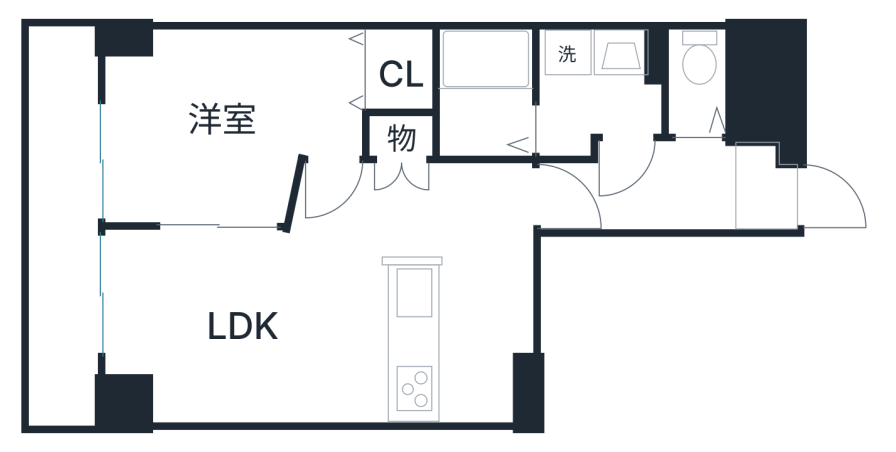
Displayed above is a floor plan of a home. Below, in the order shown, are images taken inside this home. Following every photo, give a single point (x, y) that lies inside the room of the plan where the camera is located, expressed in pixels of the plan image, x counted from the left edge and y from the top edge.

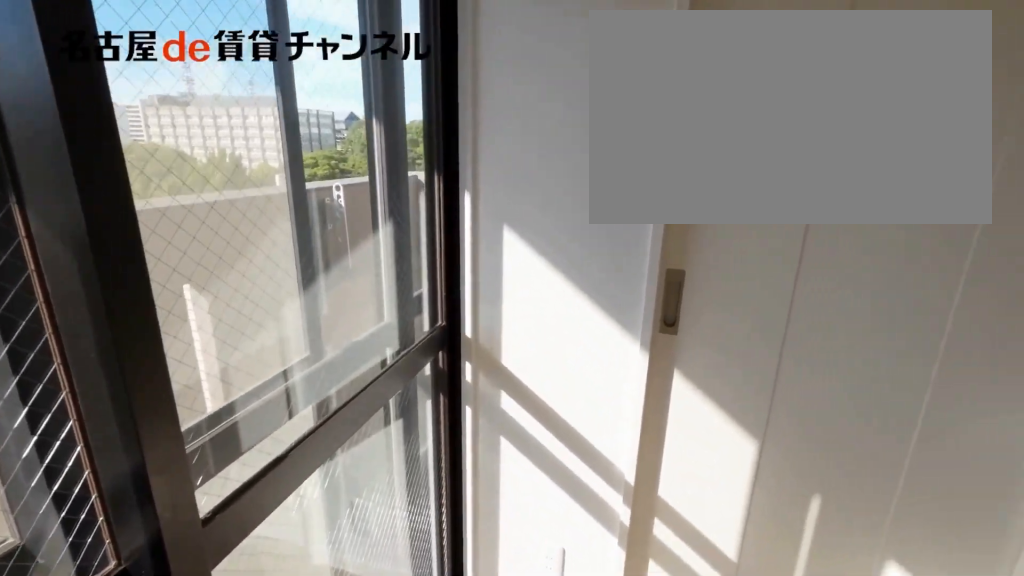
(240, 327)
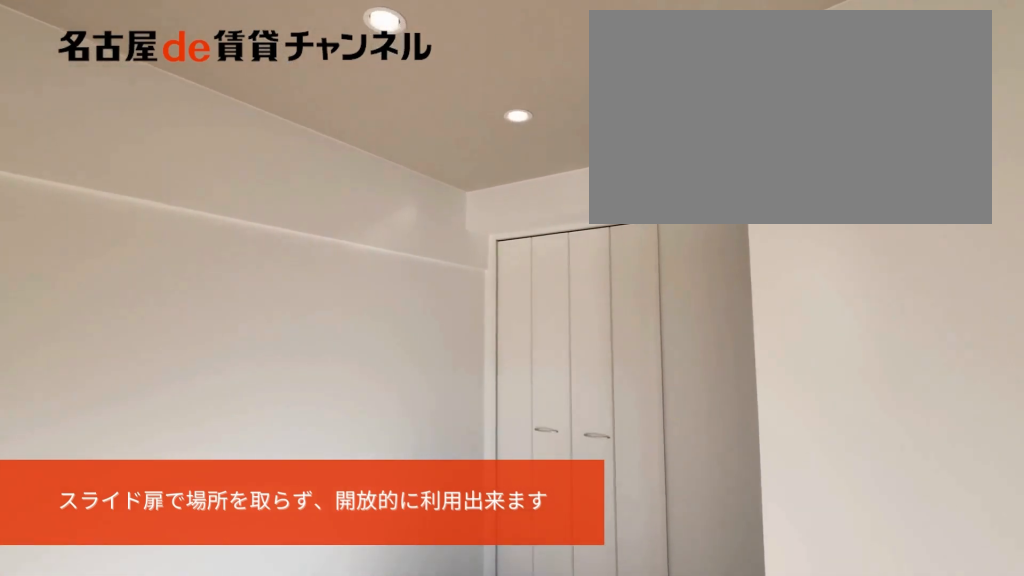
(223, 119)
